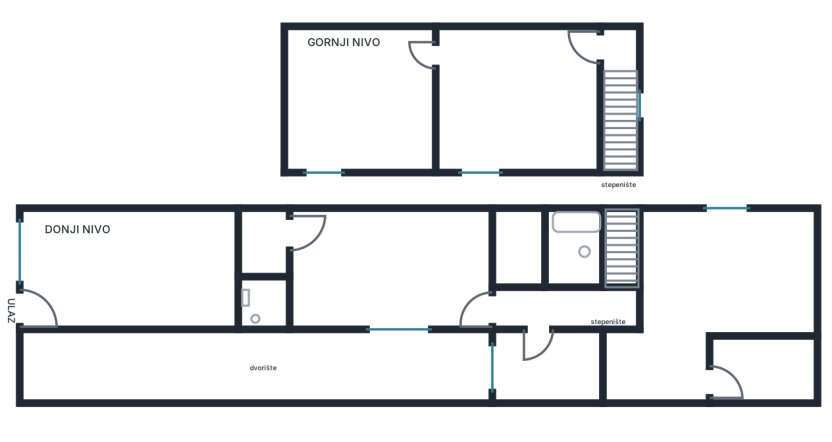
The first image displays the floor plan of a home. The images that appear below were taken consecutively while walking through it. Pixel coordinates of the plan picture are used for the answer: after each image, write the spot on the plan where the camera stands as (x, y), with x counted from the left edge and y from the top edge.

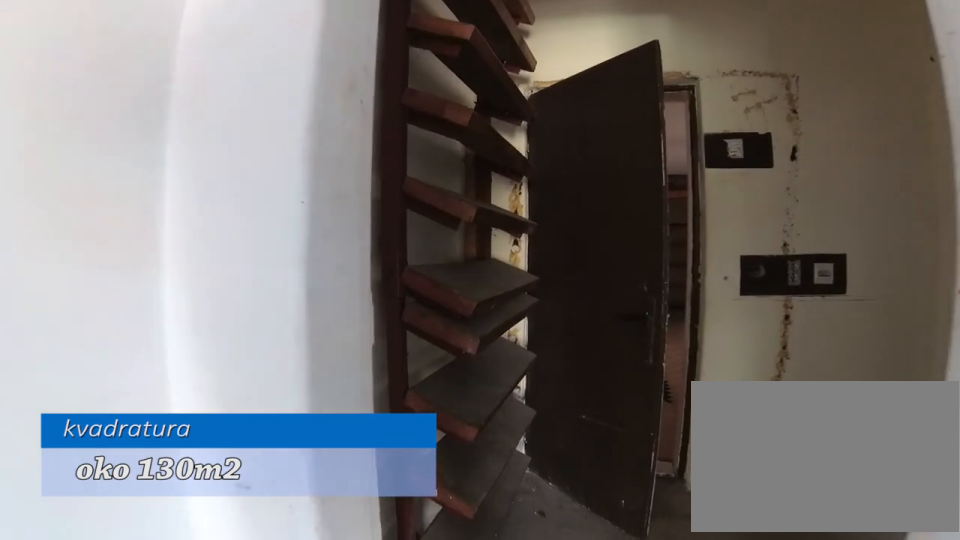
(201, 256)
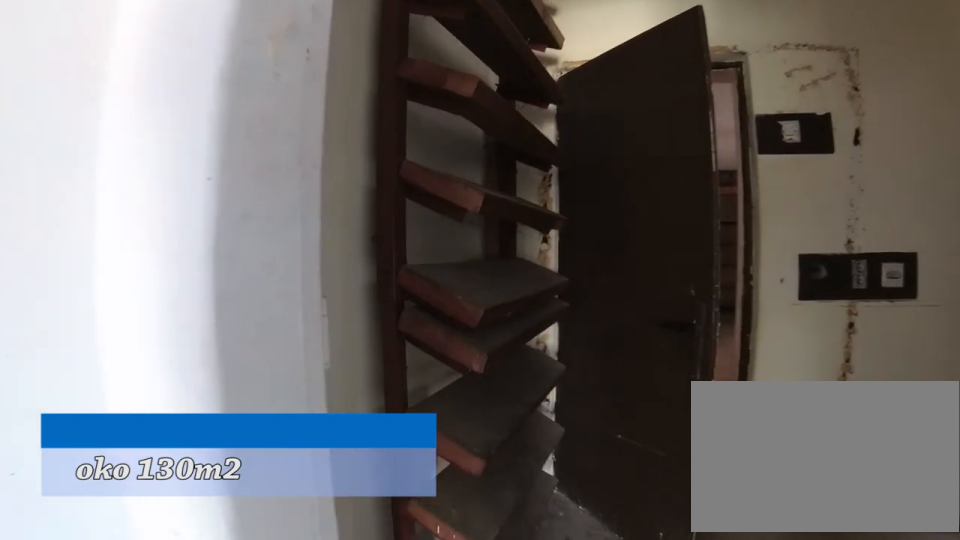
(206, 256)
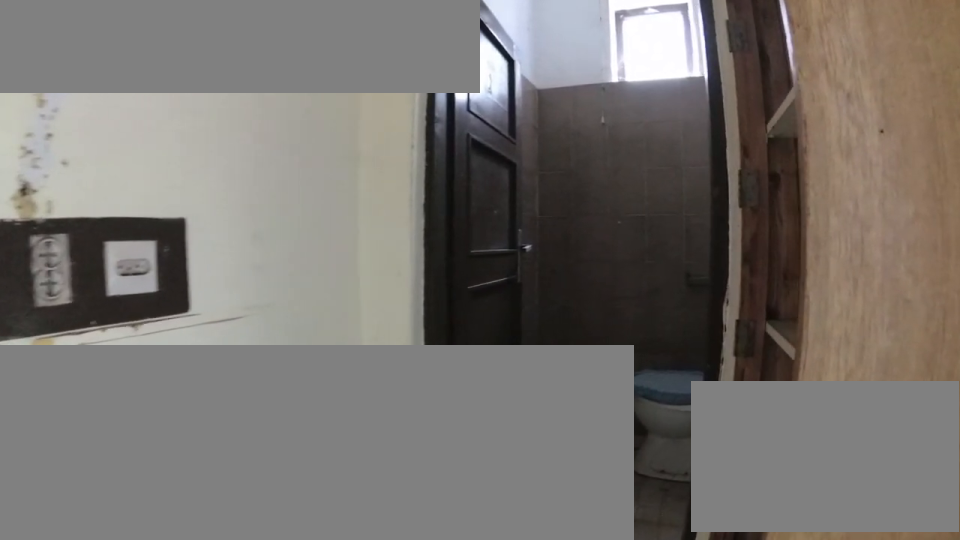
(265, 231)
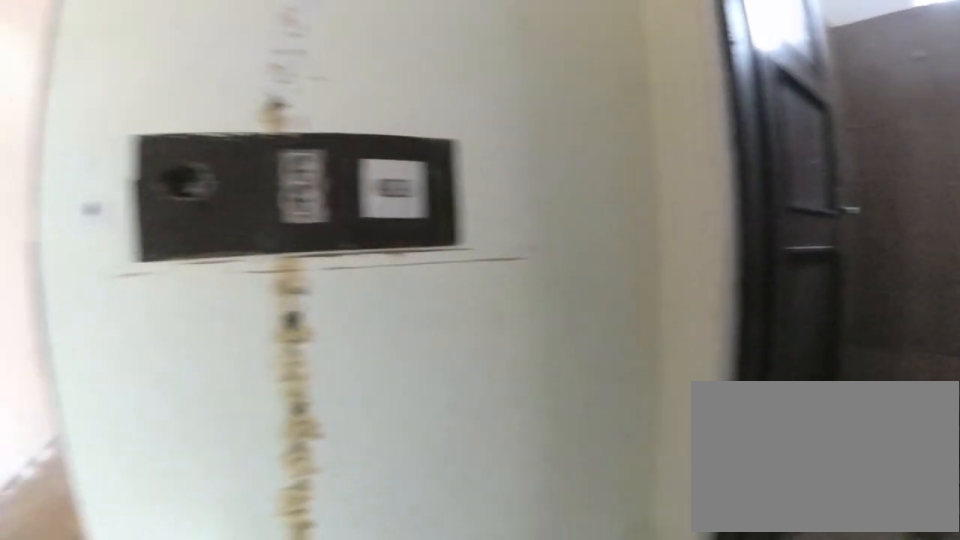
(255, 214)
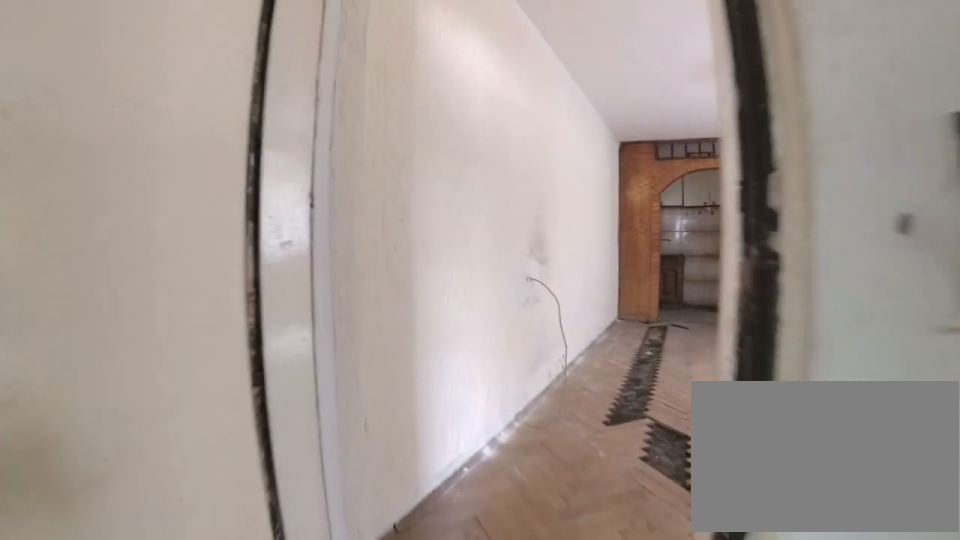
(242, 229)
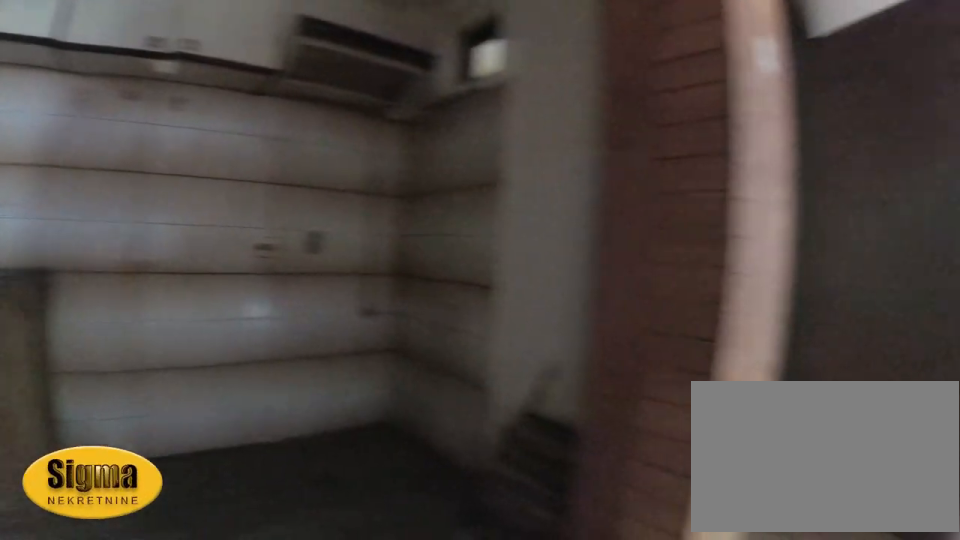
(470, 215)
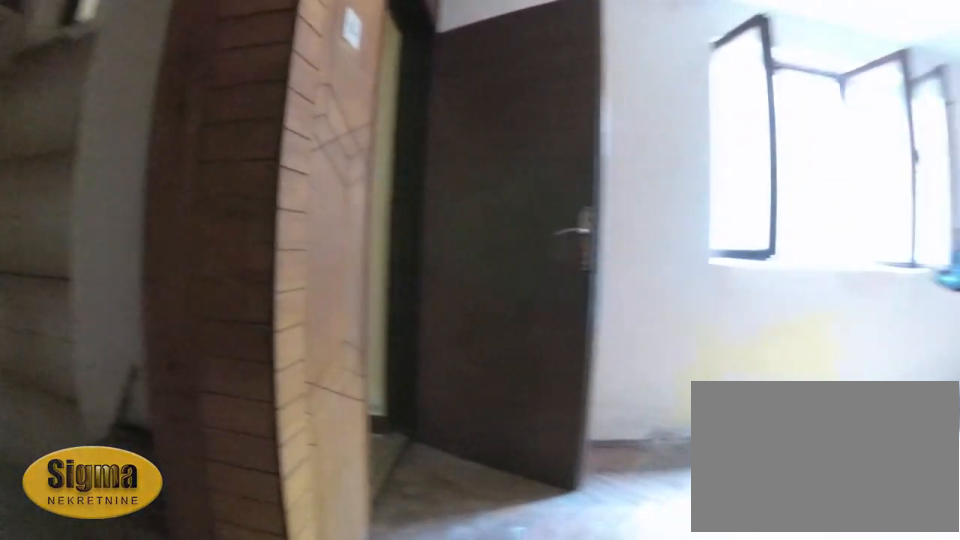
(474, 212)
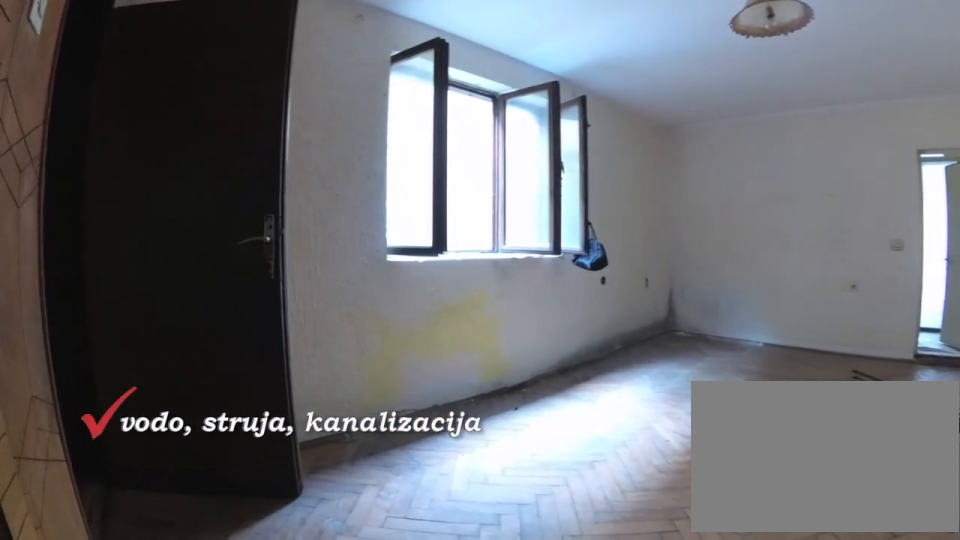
(485, 218)
